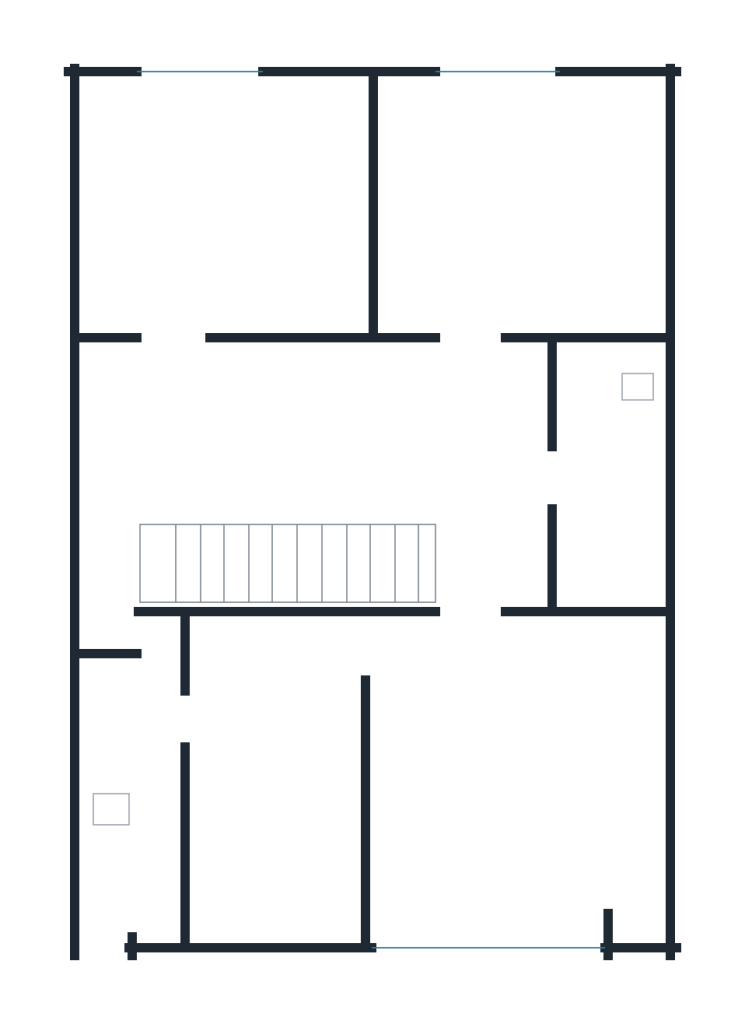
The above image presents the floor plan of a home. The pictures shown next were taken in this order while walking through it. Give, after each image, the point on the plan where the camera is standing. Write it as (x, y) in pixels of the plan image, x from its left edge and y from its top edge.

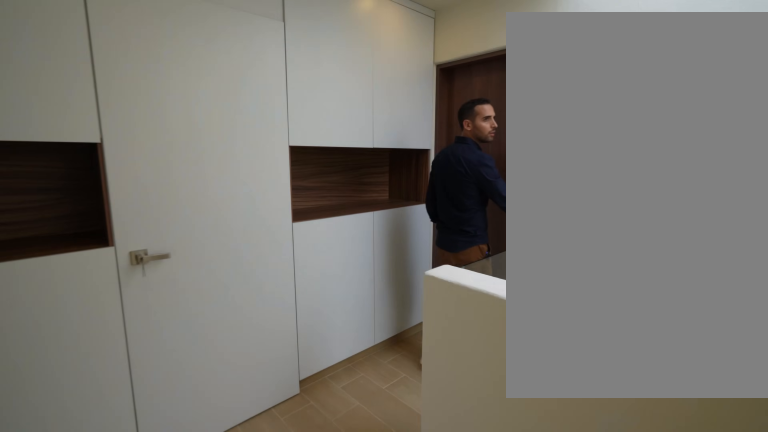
(385, 397)
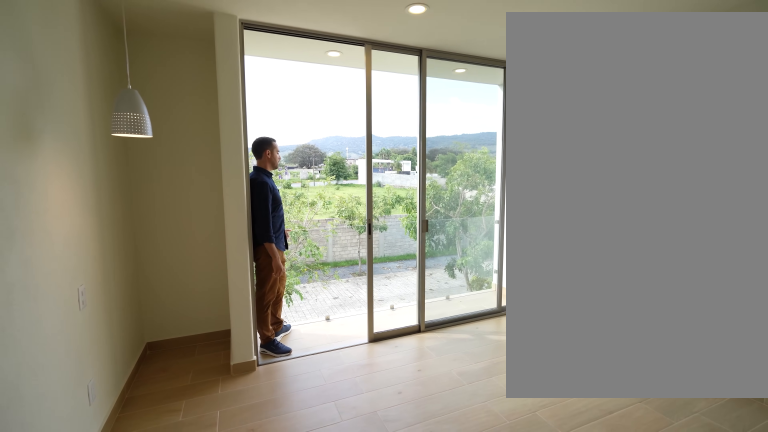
(610, 688)
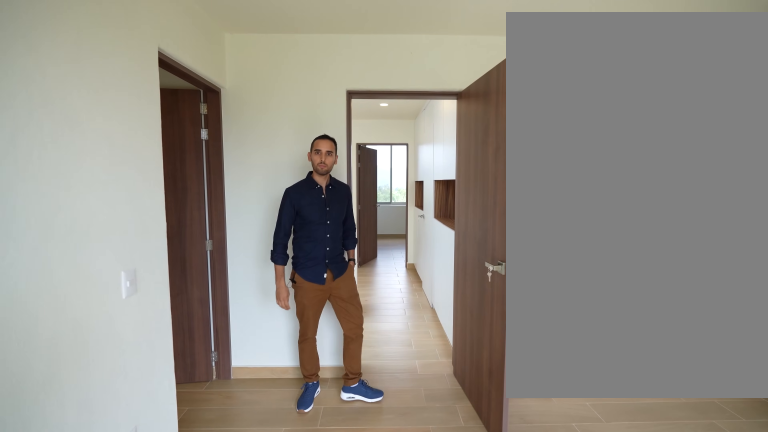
(448, 917)
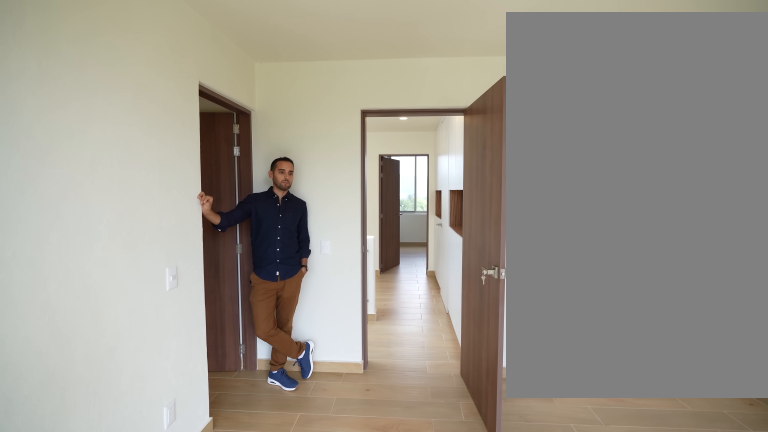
(460, 918)
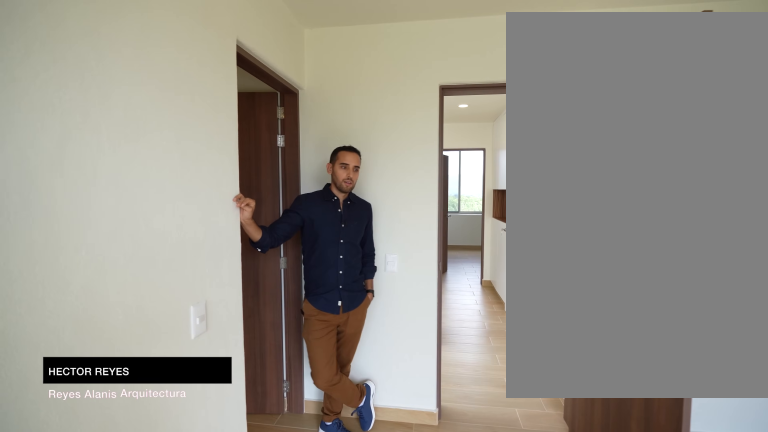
(482, 896)
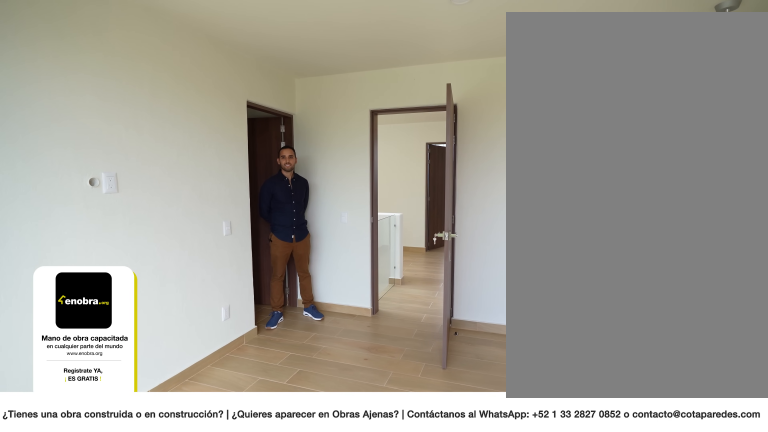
(563, 898)
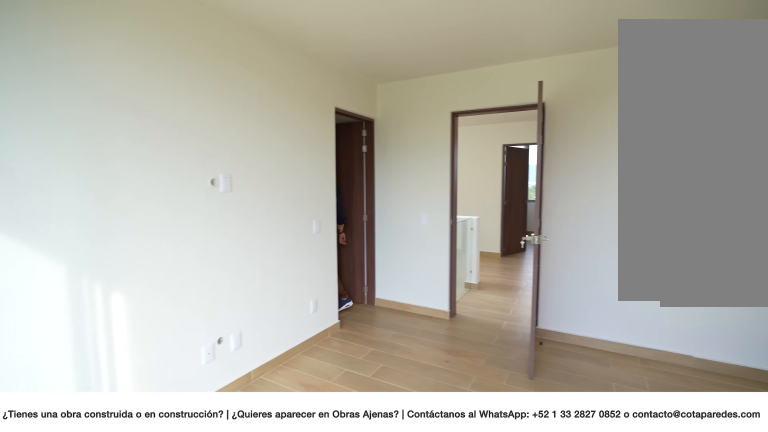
(563, 898)
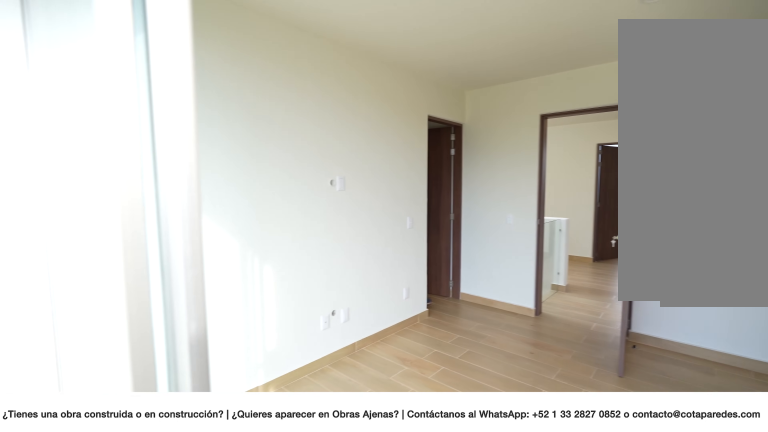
(563, 898)
